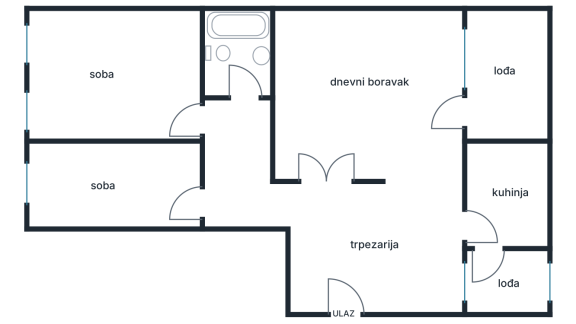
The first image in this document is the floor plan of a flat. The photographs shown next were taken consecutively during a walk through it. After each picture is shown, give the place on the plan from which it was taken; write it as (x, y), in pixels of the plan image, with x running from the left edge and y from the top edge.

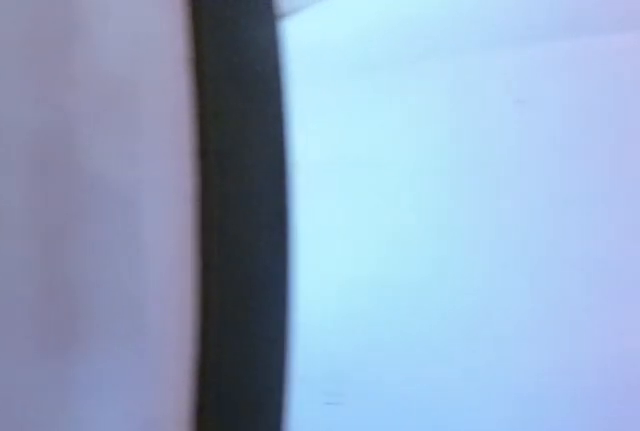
(226, 112)
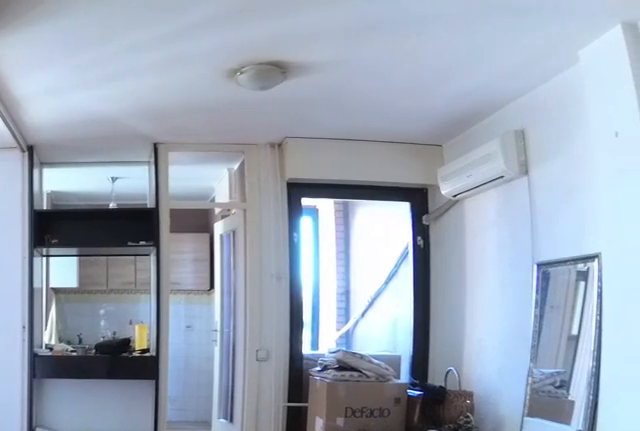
(285, 205)
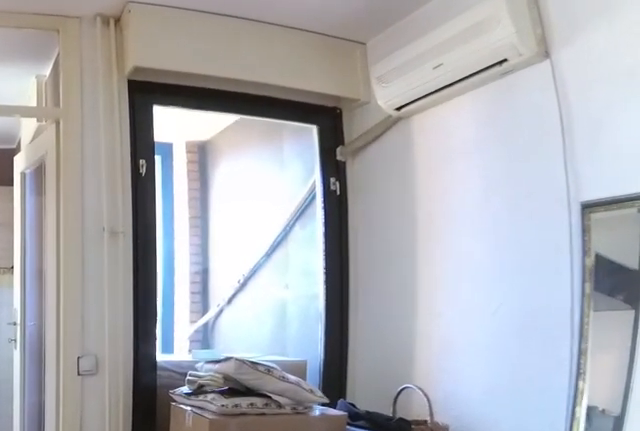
(364, 212)
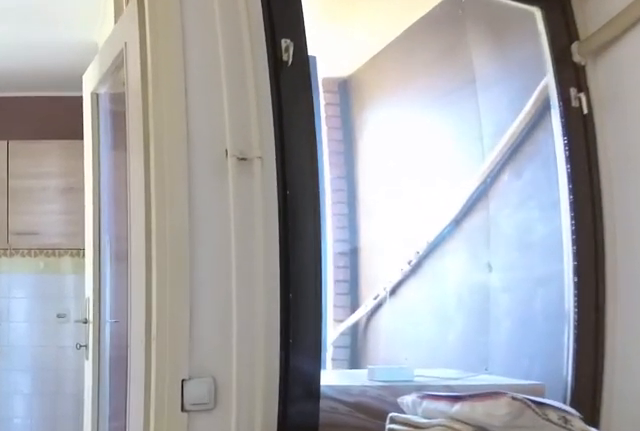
(395, 215)
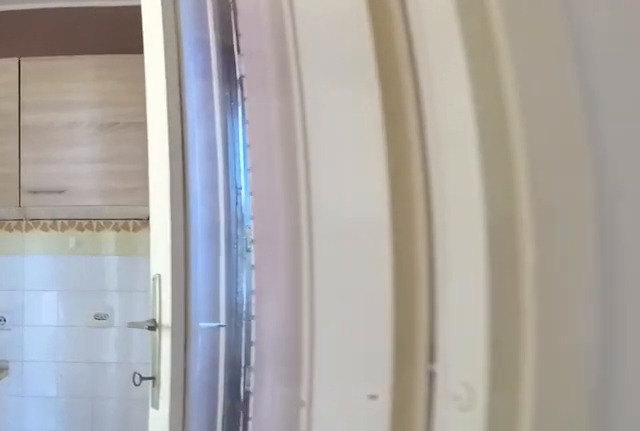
(426, 218)
